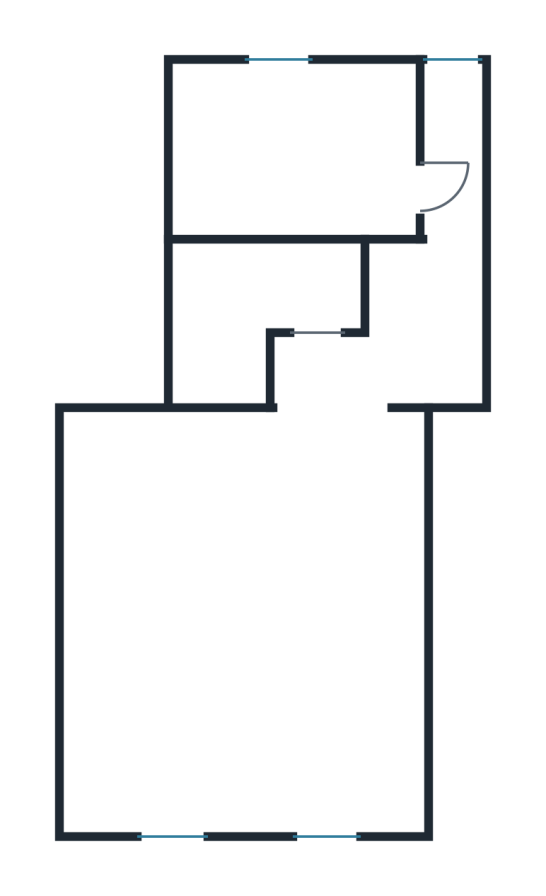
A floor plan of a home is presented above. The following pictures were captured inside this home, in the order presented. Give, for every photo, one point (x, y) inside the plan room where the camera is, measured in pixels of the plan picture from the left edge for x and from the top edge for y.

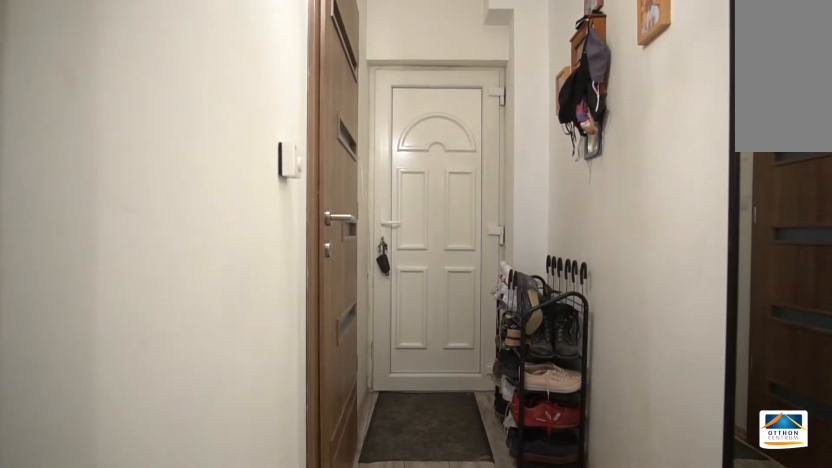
(450, 260)
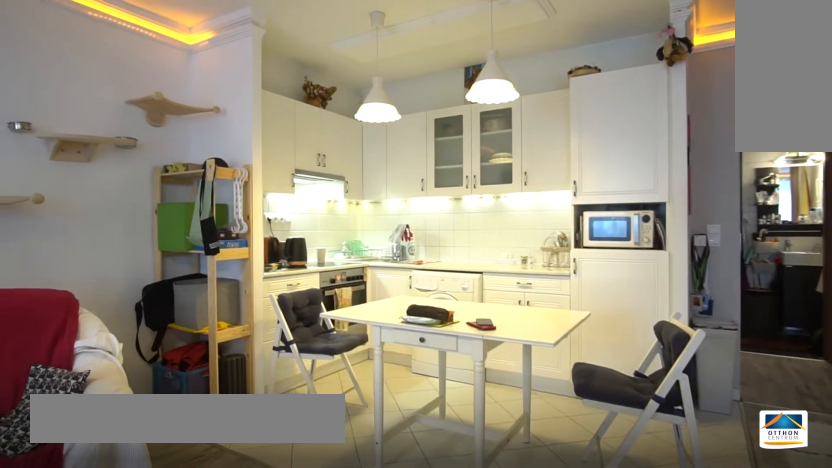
(254, 625)
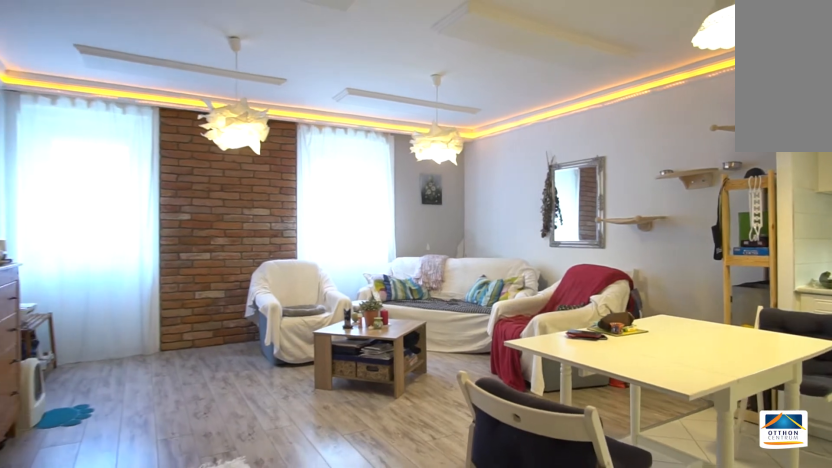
(254, 625)
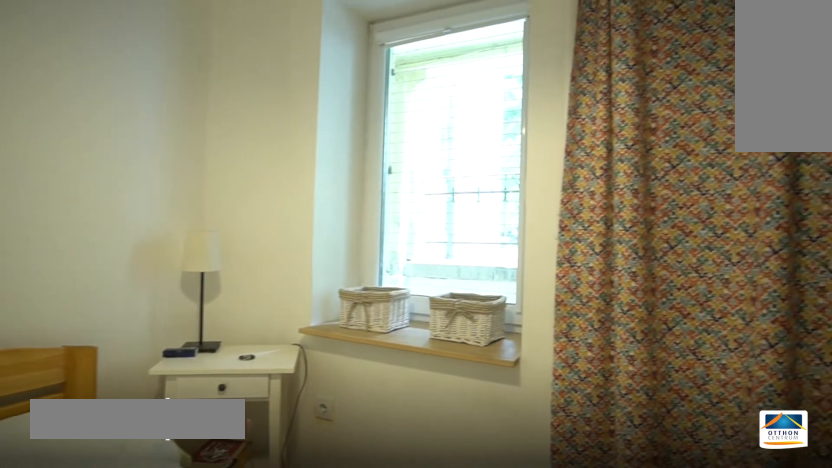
(279, 137)
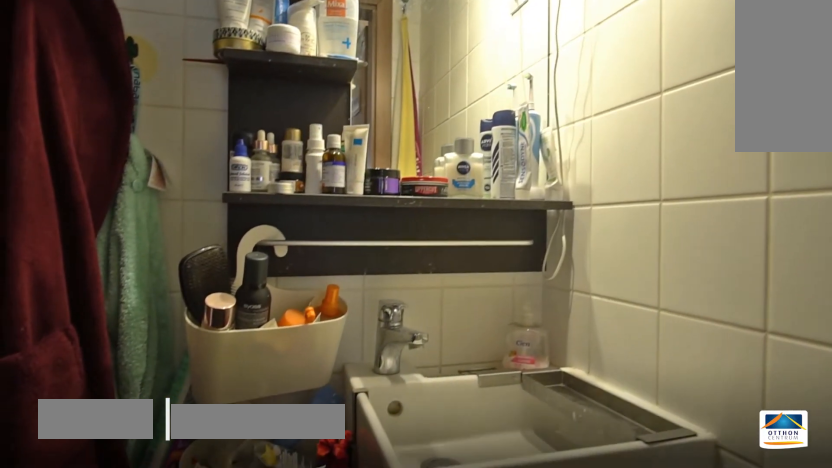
(269, 291)
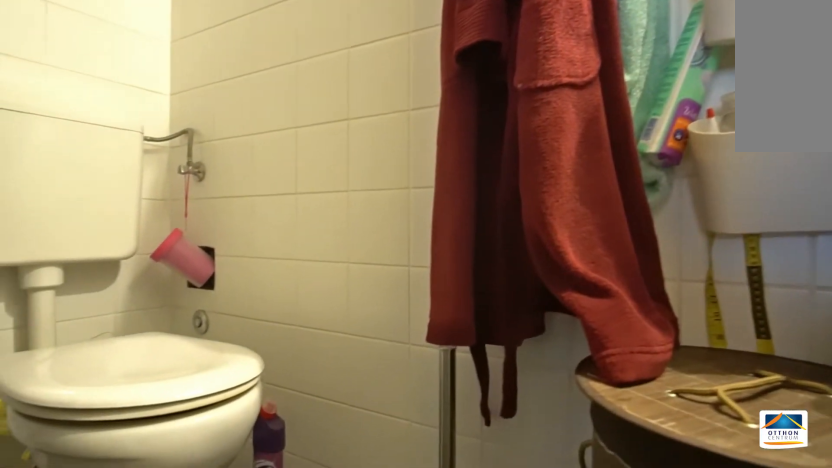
(269, 291)
